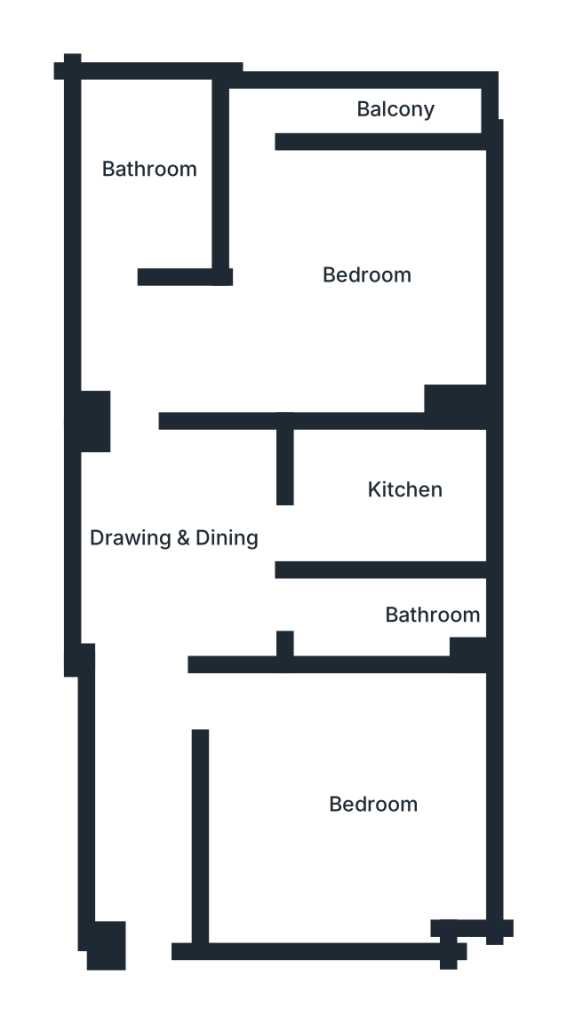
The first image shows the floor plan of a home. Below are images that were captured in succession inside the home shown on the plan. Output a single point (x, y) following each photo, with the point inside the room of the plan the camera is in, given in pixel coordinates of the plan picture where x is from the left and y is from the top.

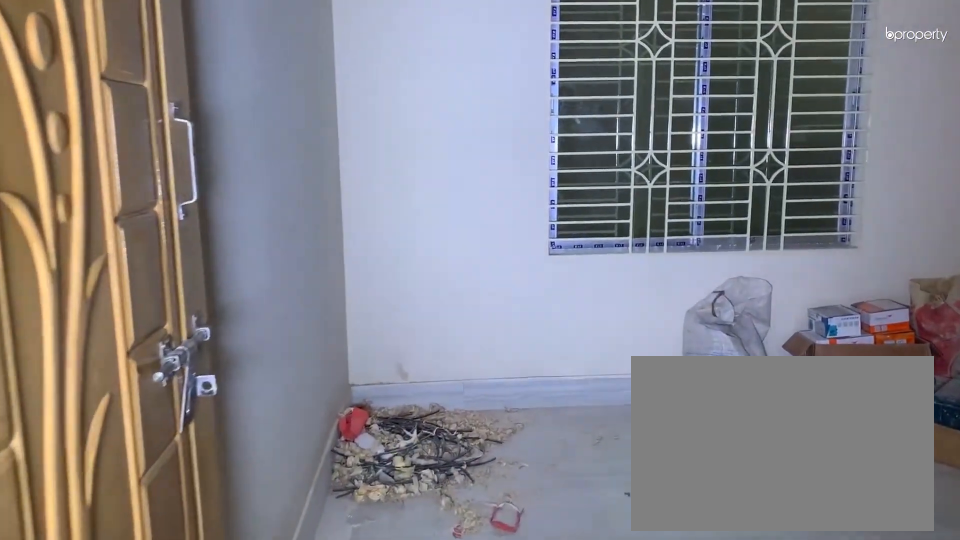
(239, 737)
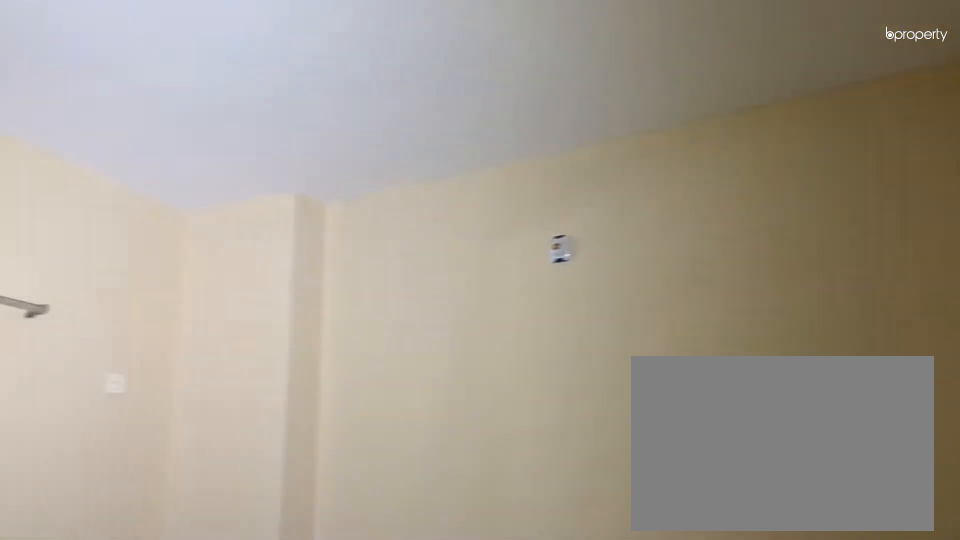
(344, 811)
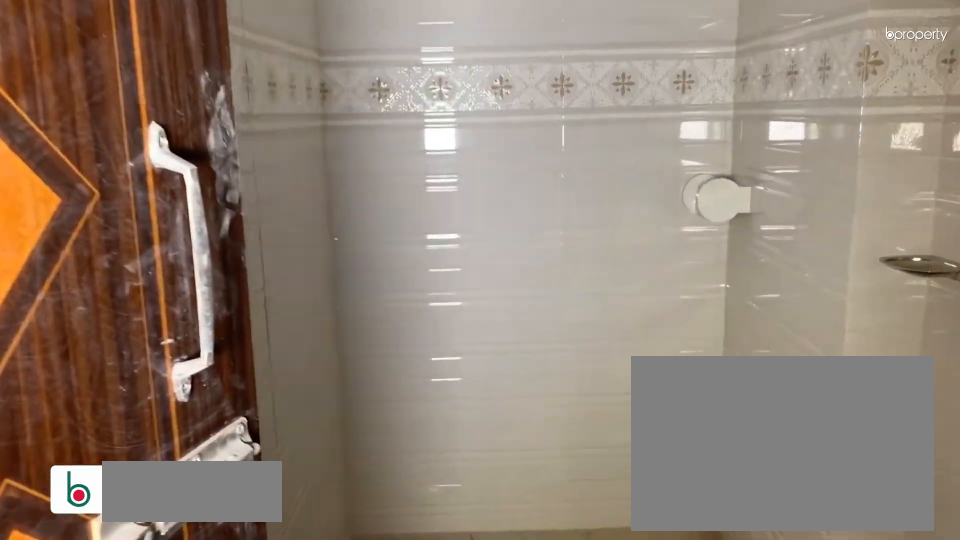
(400, 623)
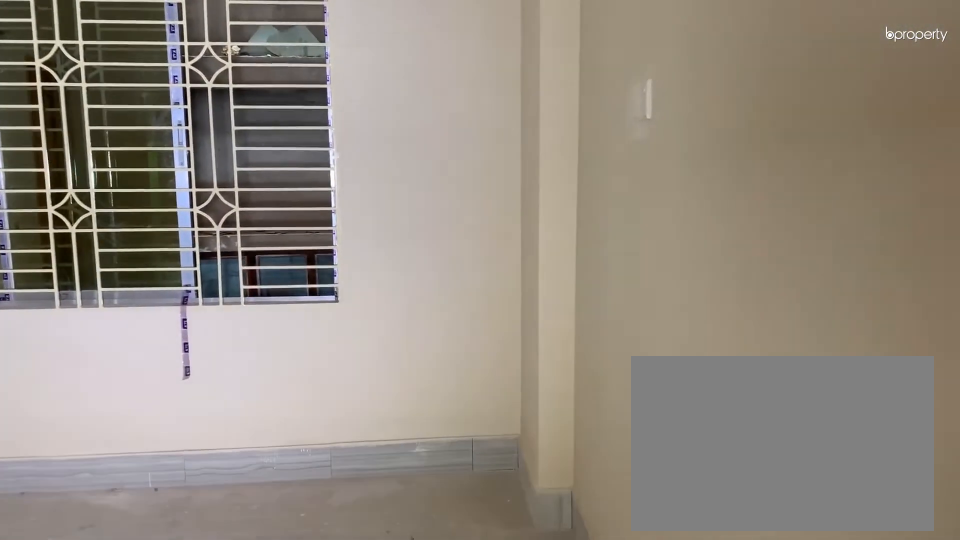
(349, 275)
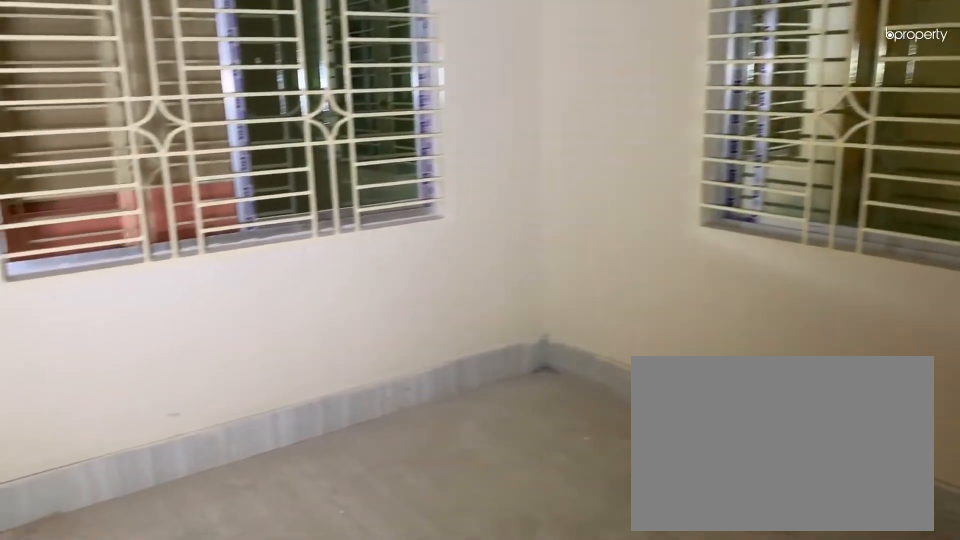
(349, 275)
